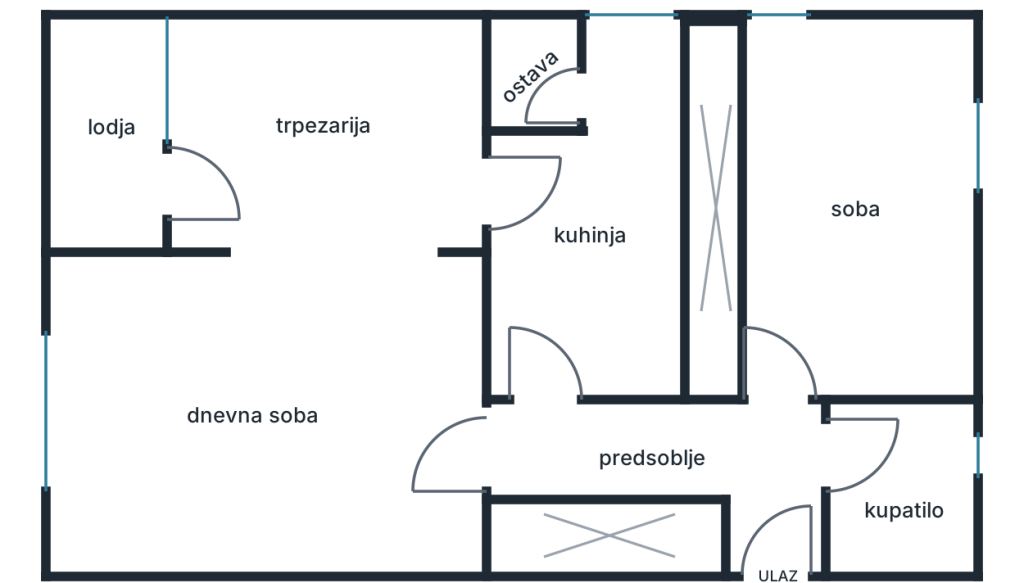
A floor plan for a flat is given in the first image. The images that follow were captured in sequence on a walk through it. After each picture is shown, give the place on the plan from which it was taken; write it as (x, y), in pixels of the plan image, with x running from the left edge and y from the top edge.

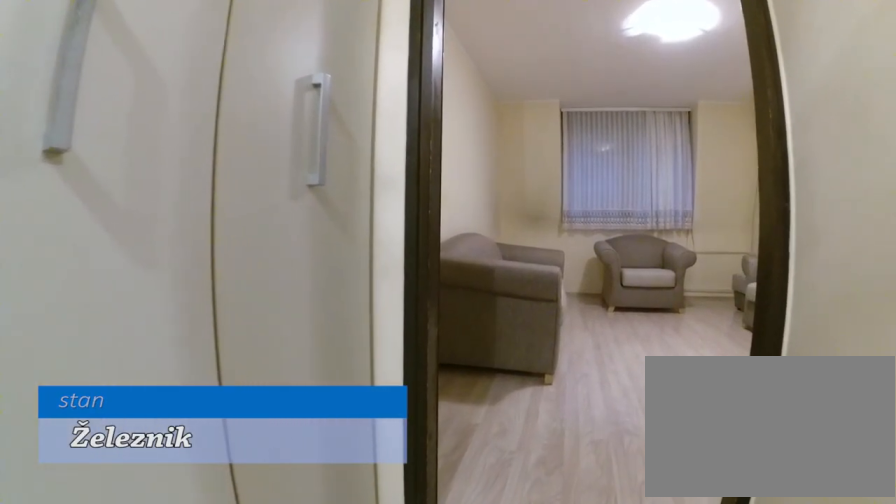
(603, 451)
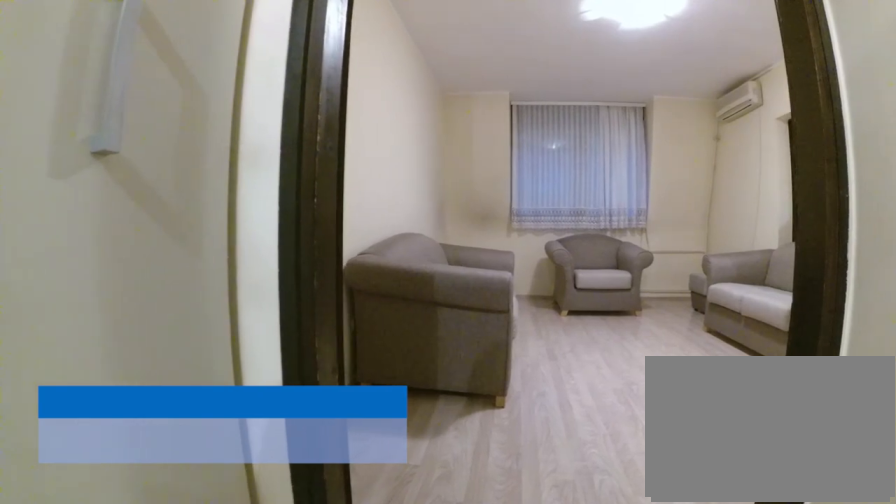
(558, 452)
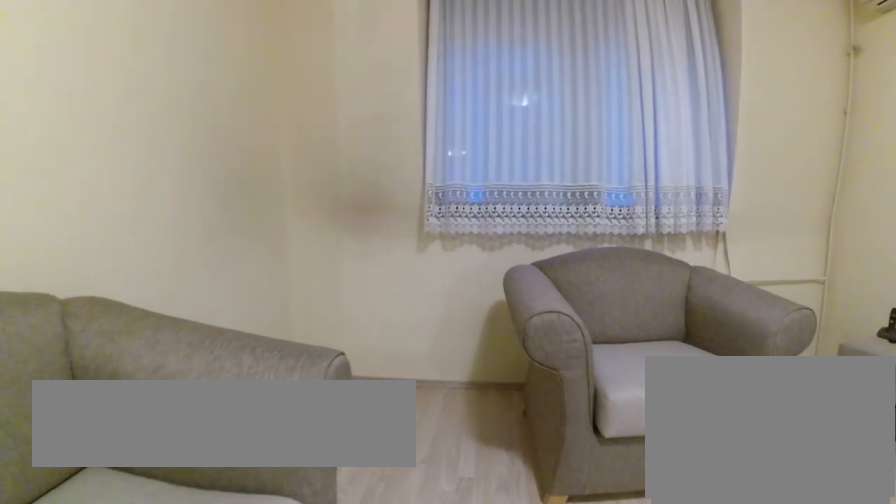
(284, 449)
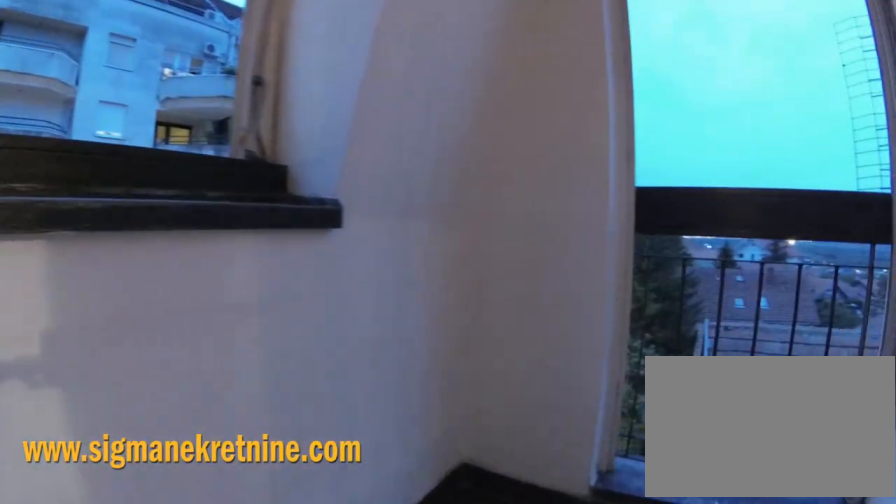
(139, 204)
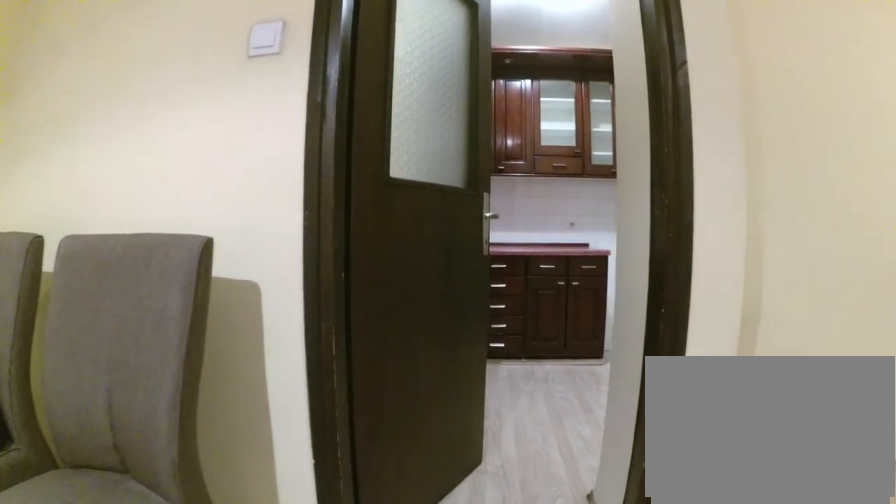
(375, 188)
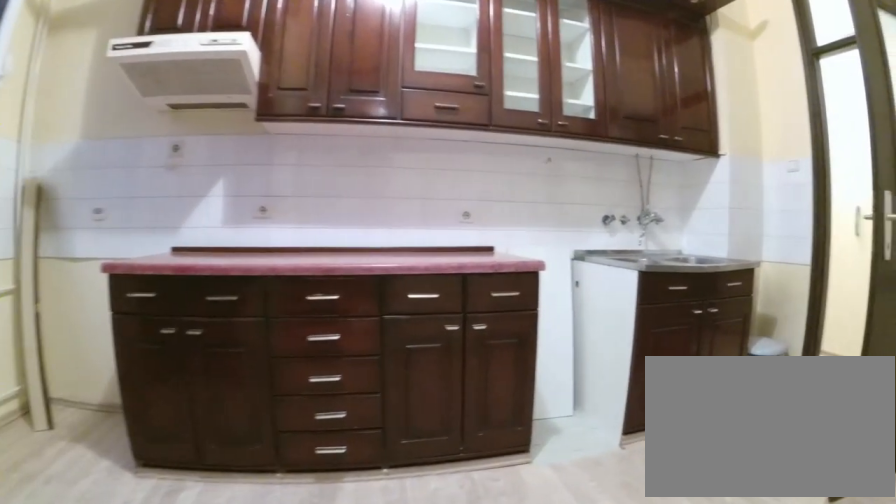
(486, 183)
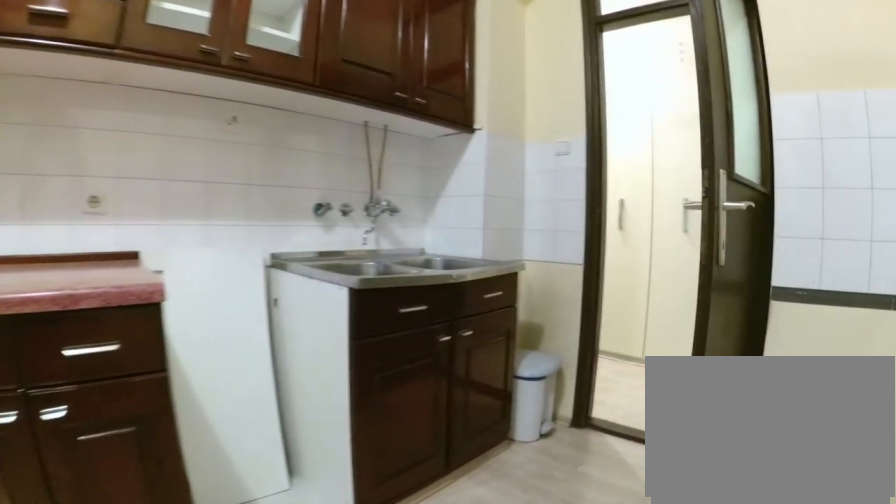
(623, 174)
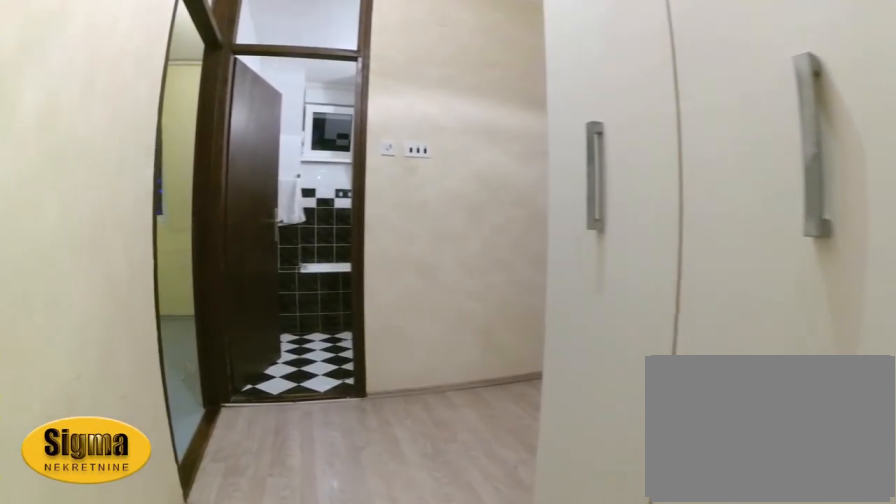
(559, 437)
